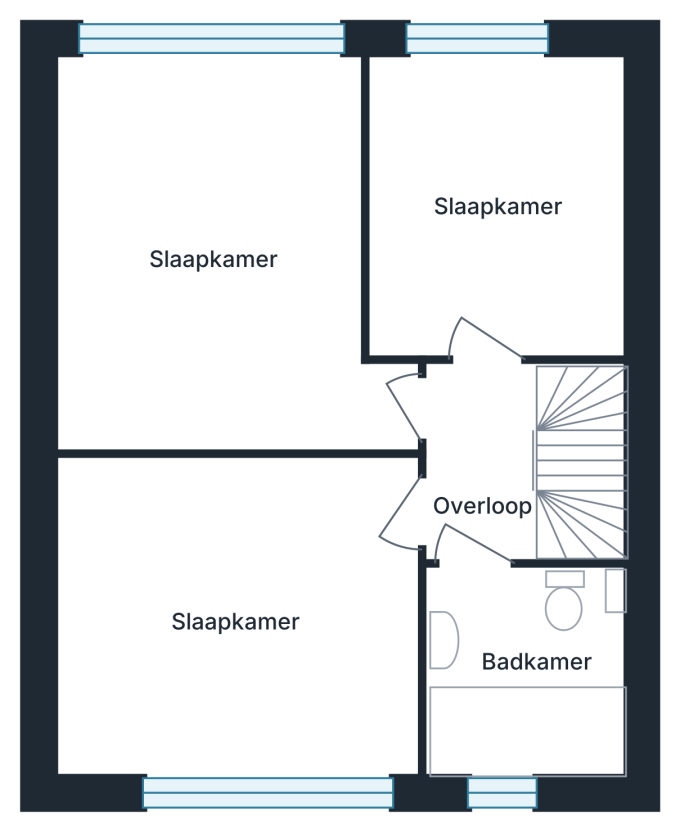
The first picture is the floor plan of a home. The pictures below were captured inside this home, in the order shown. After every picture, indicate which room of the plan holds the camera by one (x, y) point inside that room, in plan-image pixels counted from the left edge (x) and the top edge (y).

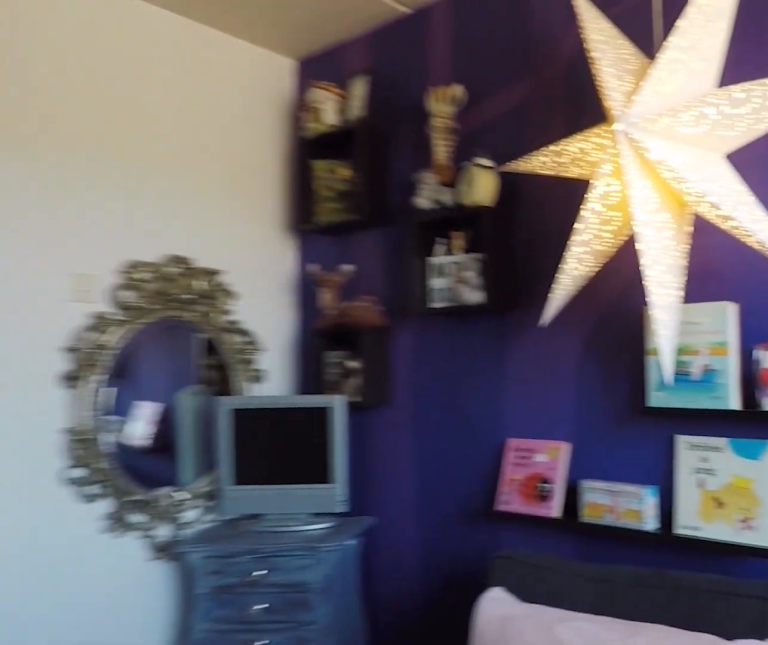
(497, 203)
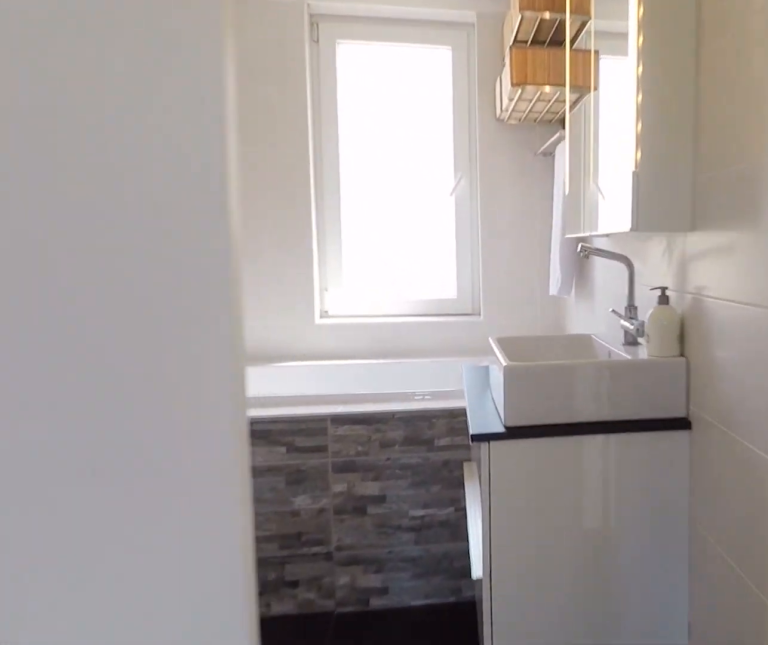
(480, 461)
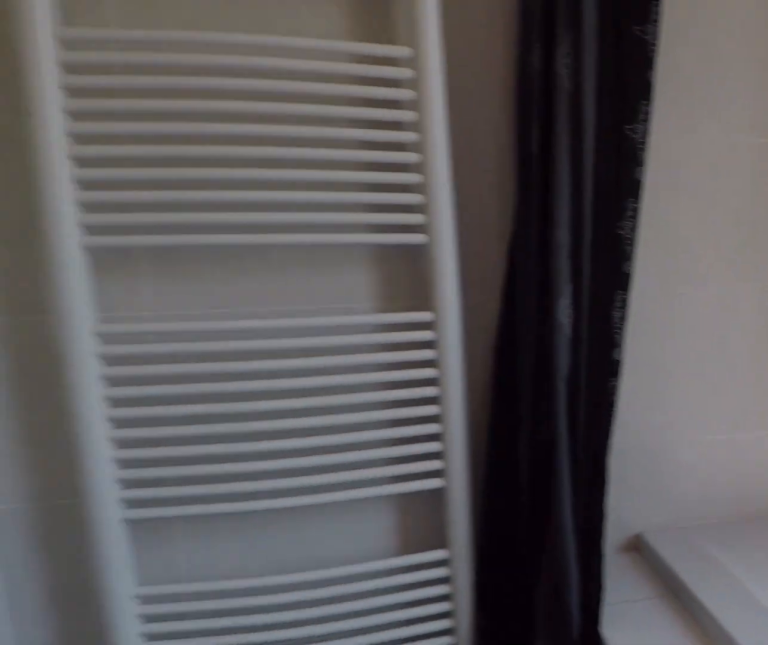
(526, 674)
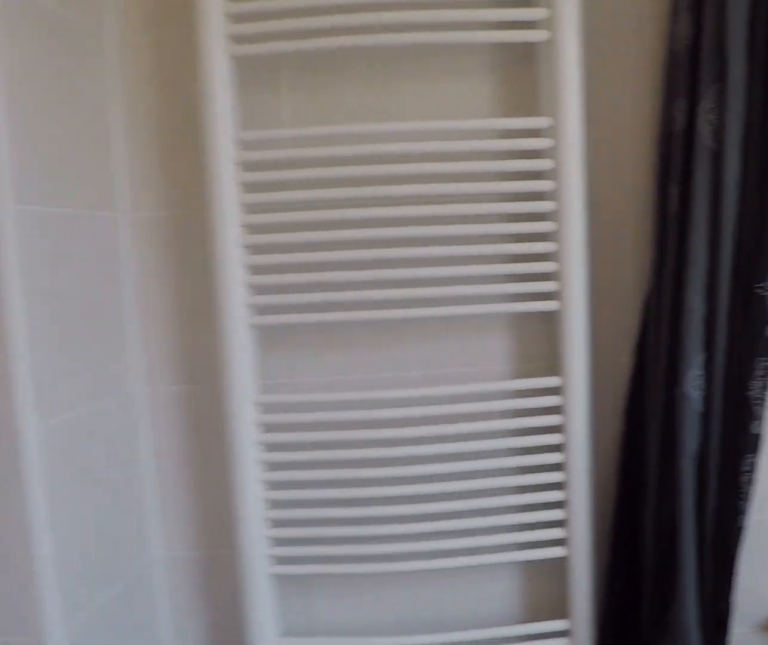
(526, 674)
